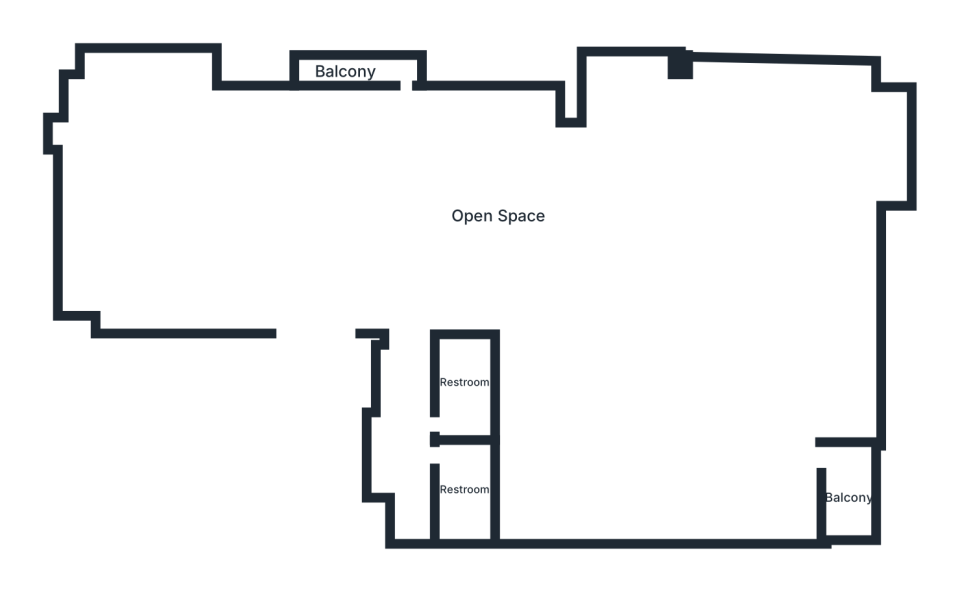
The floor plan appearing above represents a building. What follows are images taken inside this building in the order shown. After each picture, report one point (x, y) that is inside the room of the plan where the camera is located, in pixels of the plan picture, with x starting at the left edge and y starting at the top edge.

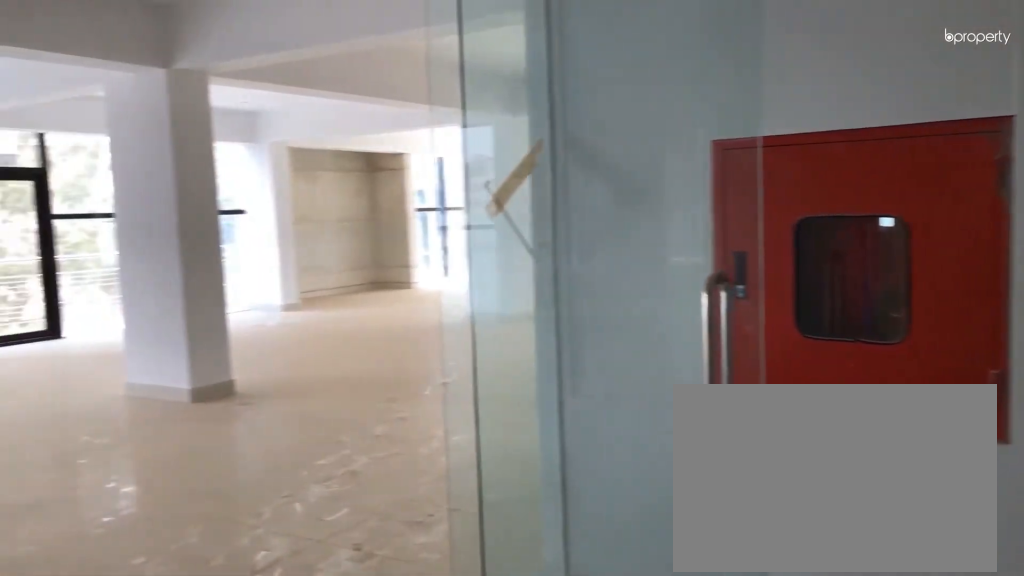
(338, 265)
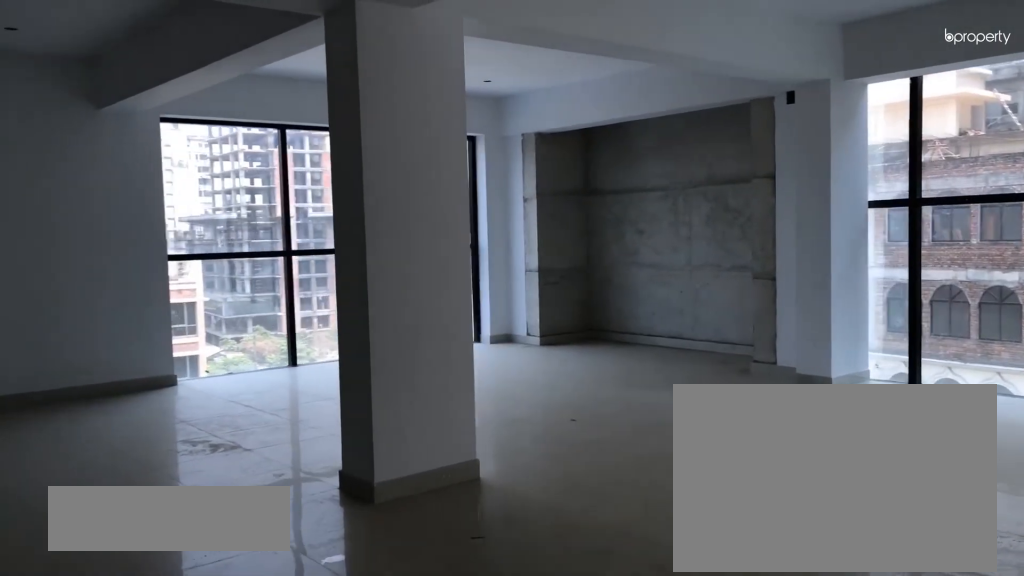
(486, 190)
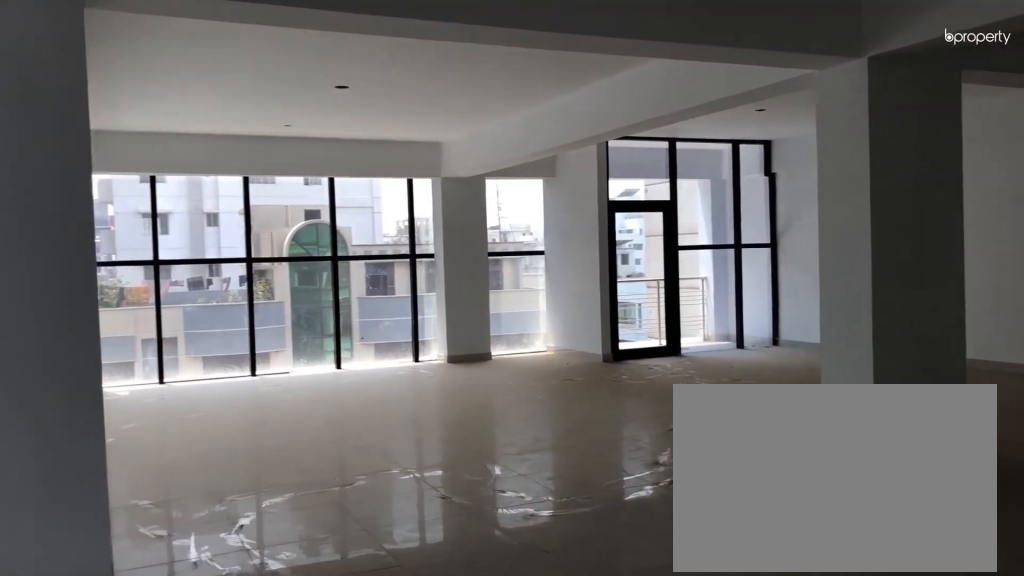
(486, 190)
